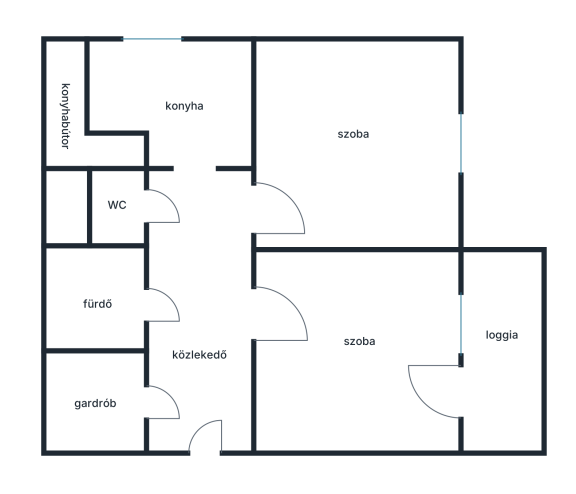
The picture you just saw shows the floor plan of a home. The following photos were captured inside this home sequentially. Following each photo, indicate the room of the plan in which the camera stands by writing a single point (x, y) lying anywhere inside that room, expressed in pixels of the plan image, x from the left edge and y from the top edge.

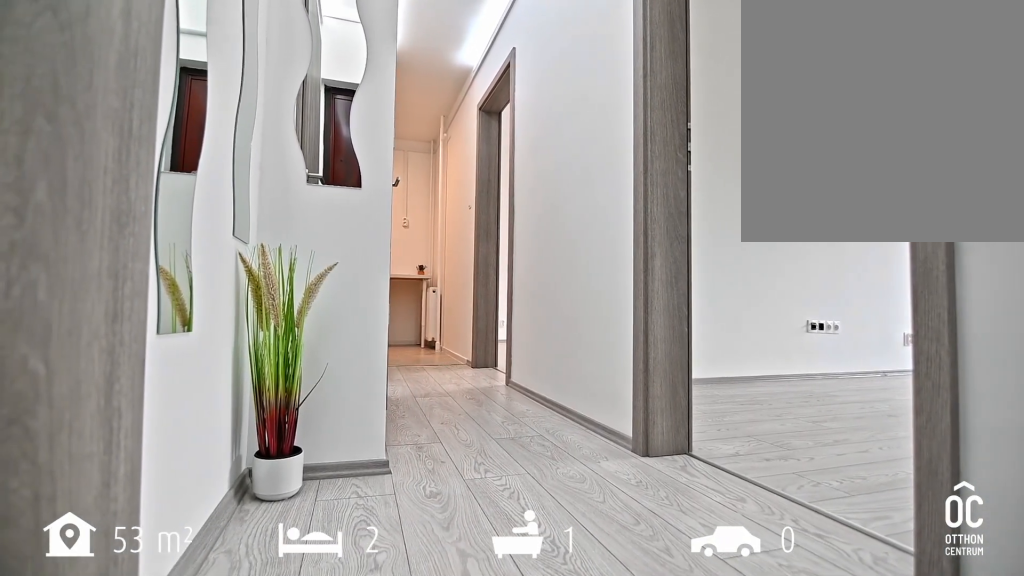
(205, 403)
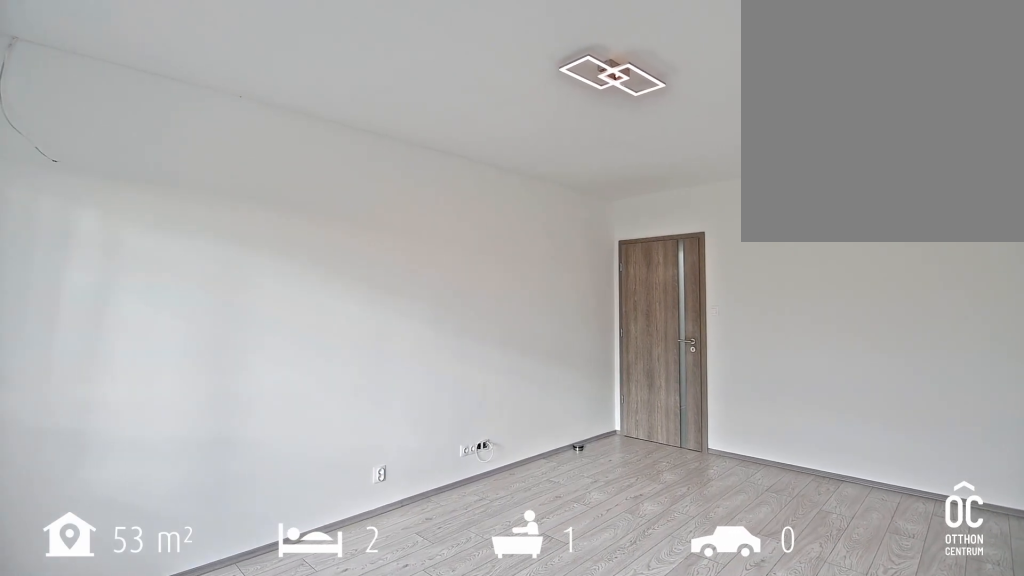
(352, 154)
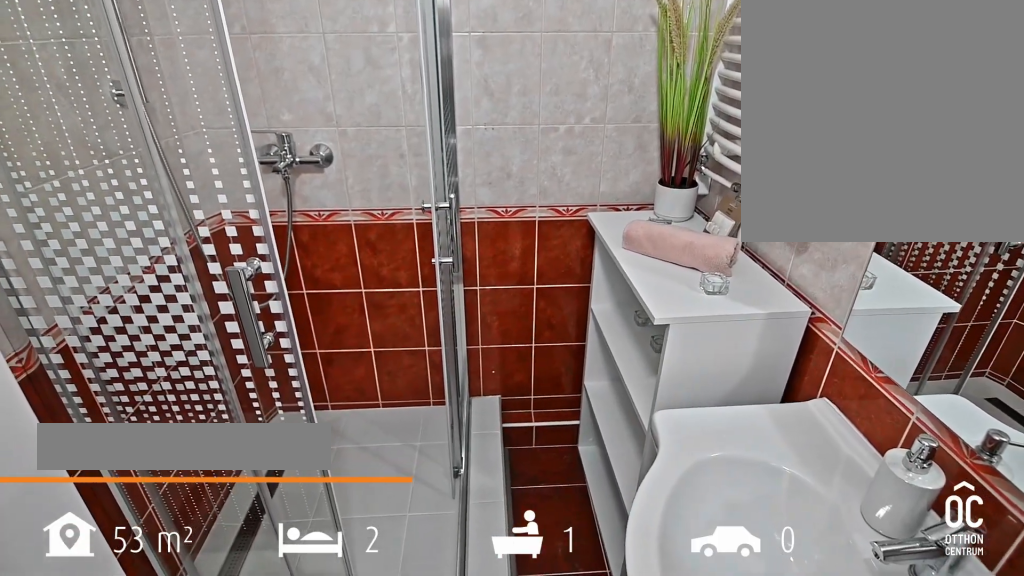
(96, 302)
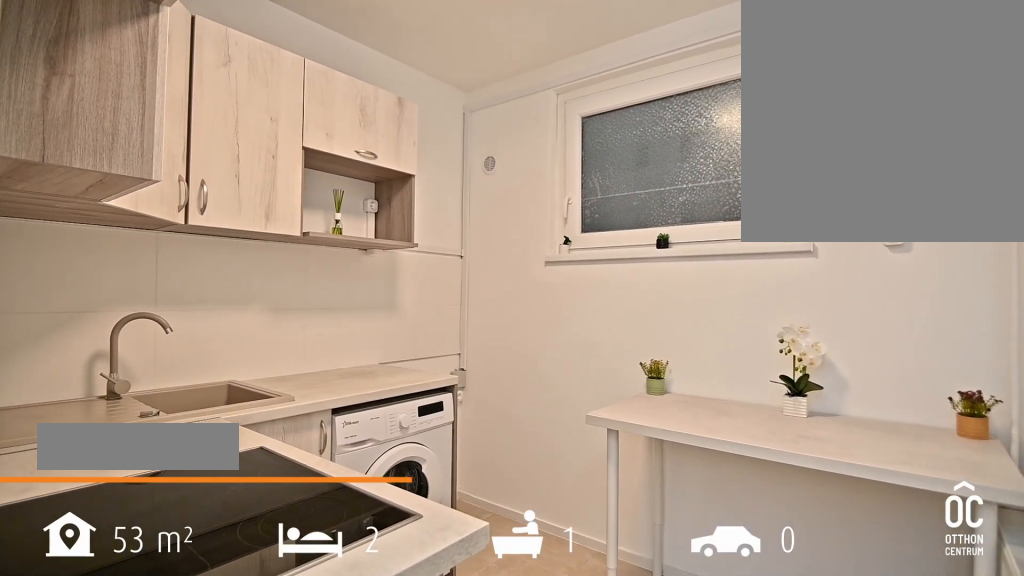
(153, 107)
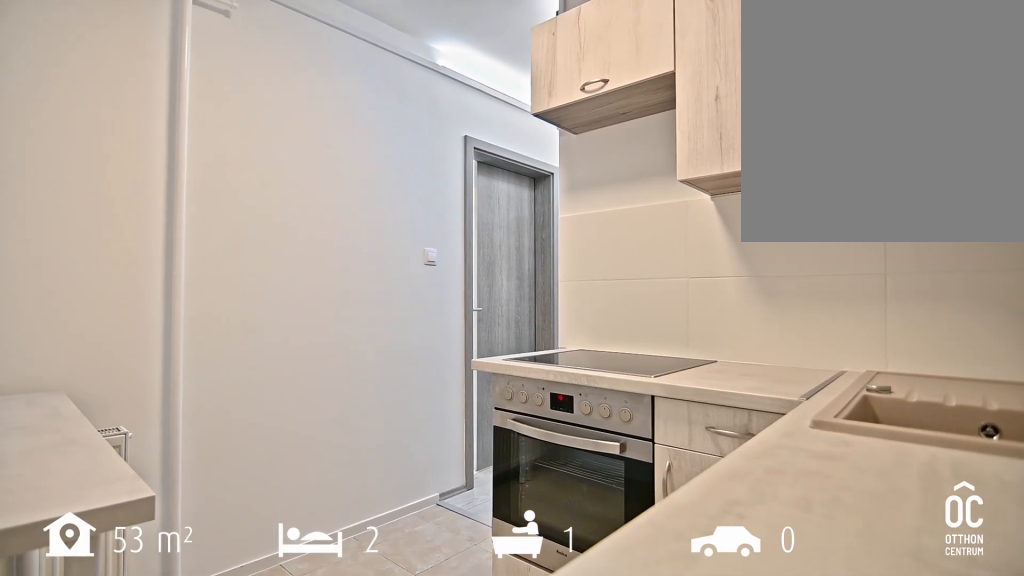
(153, 107)
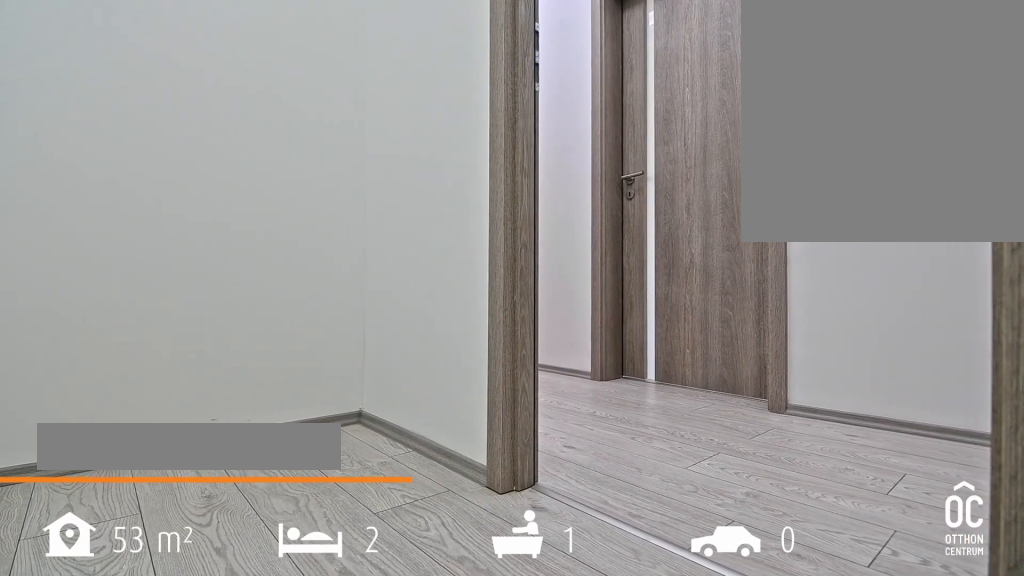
(95, 404)
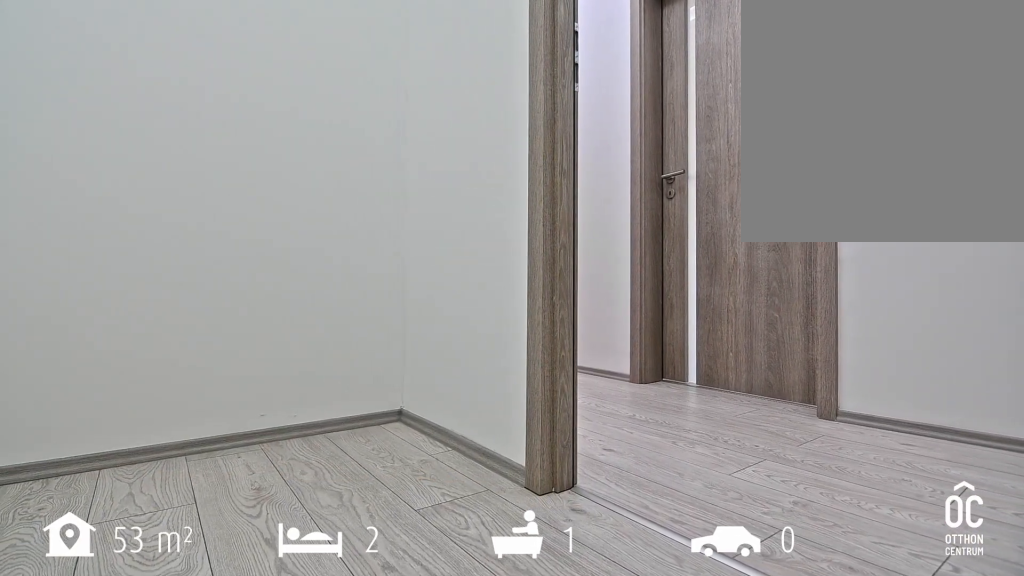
(95, 404)
